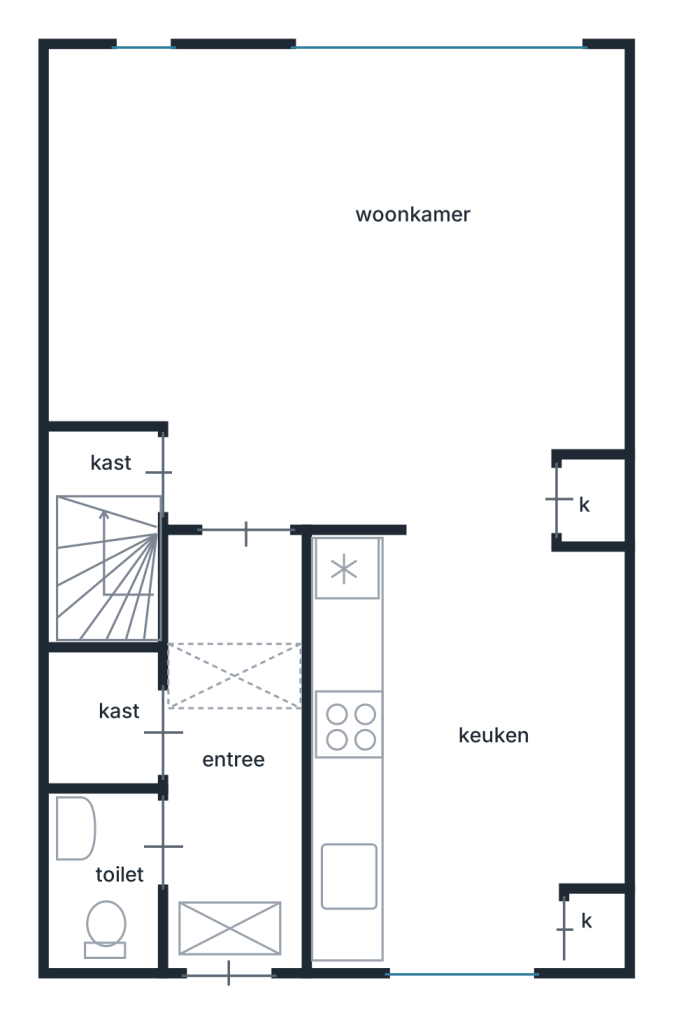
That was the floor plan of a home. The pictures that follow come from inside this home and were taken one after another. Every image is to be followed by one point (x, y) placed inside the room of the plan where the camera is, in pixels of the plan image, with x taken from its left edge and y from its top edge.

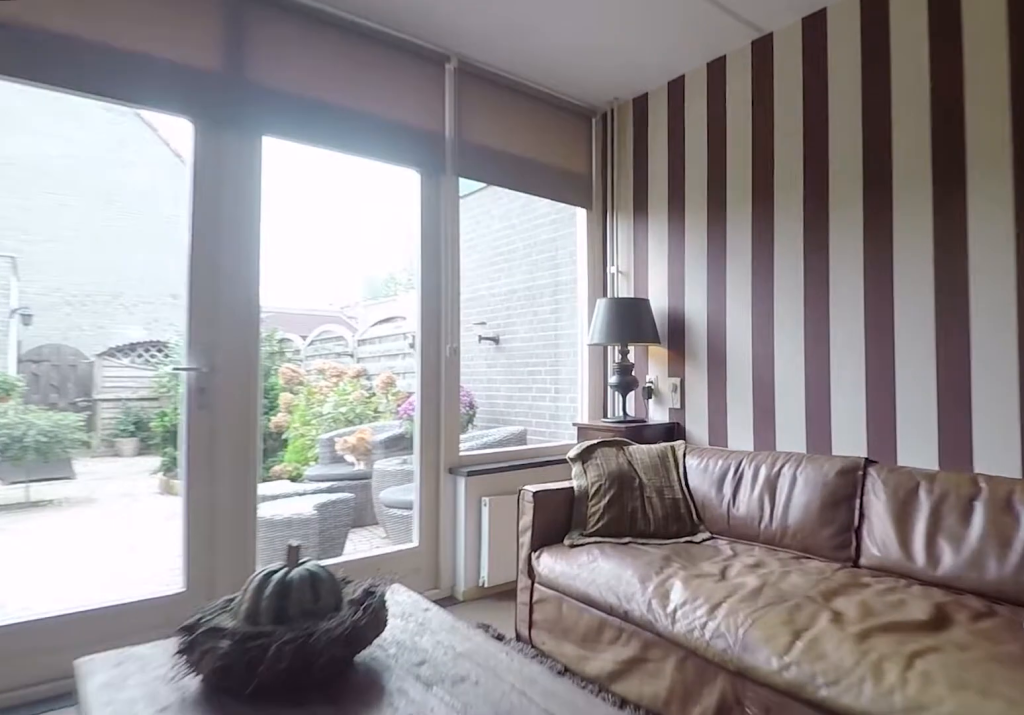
(316, 220)
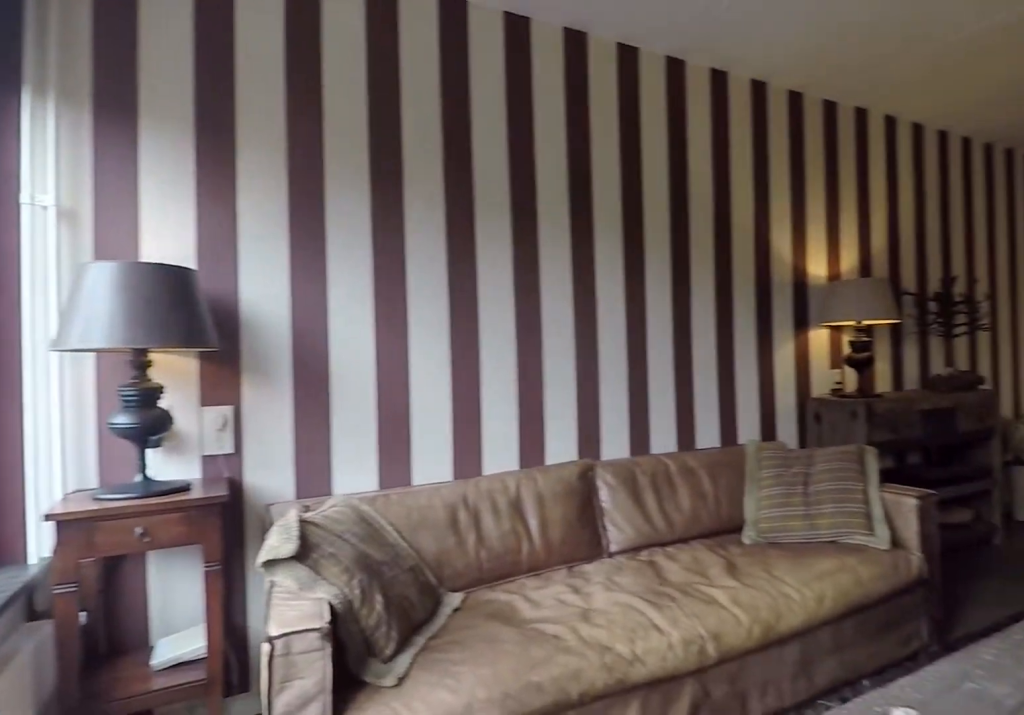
(316, 220)
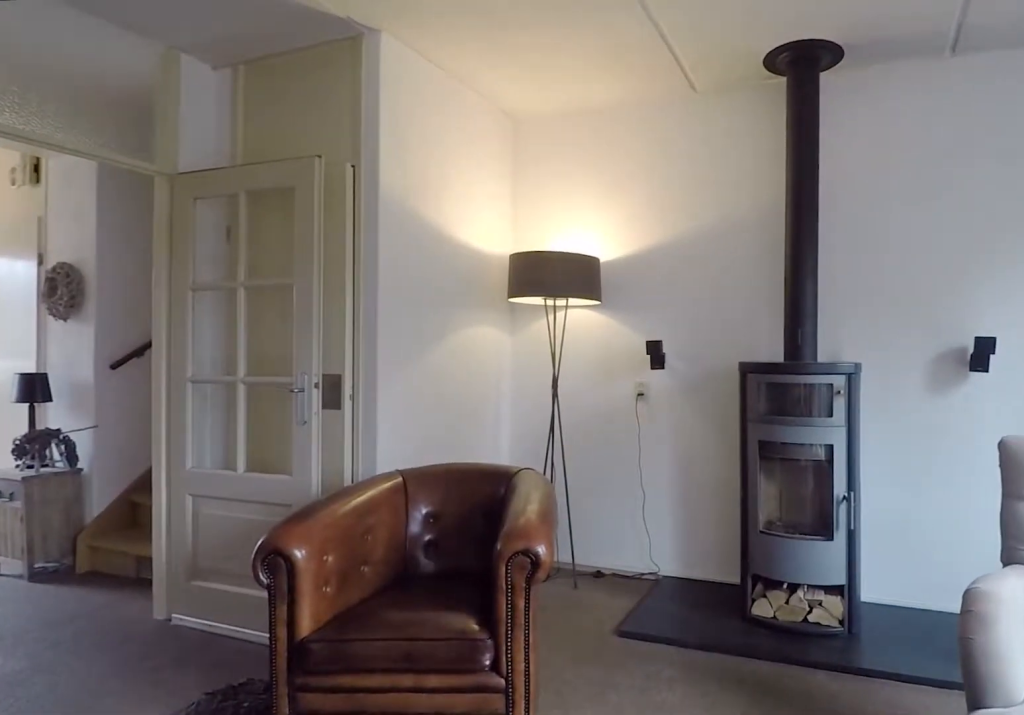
(328, 317)
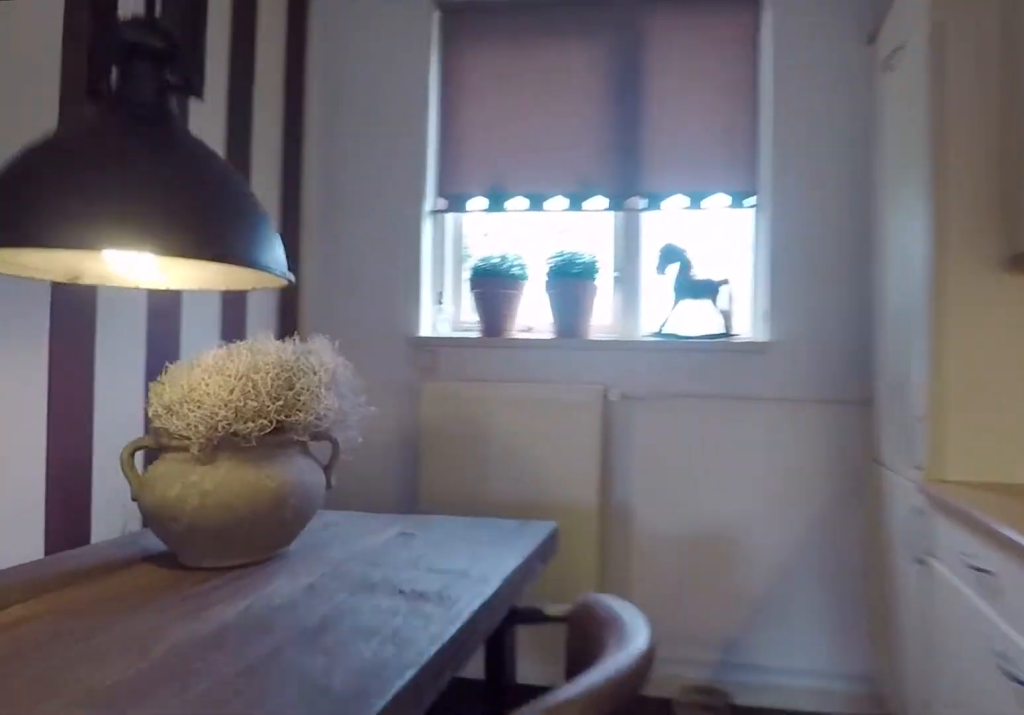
(345, 787)
